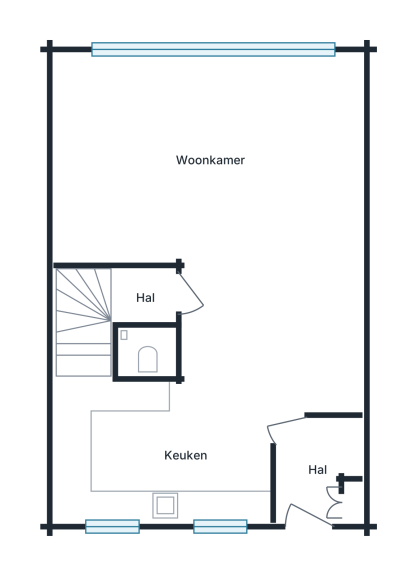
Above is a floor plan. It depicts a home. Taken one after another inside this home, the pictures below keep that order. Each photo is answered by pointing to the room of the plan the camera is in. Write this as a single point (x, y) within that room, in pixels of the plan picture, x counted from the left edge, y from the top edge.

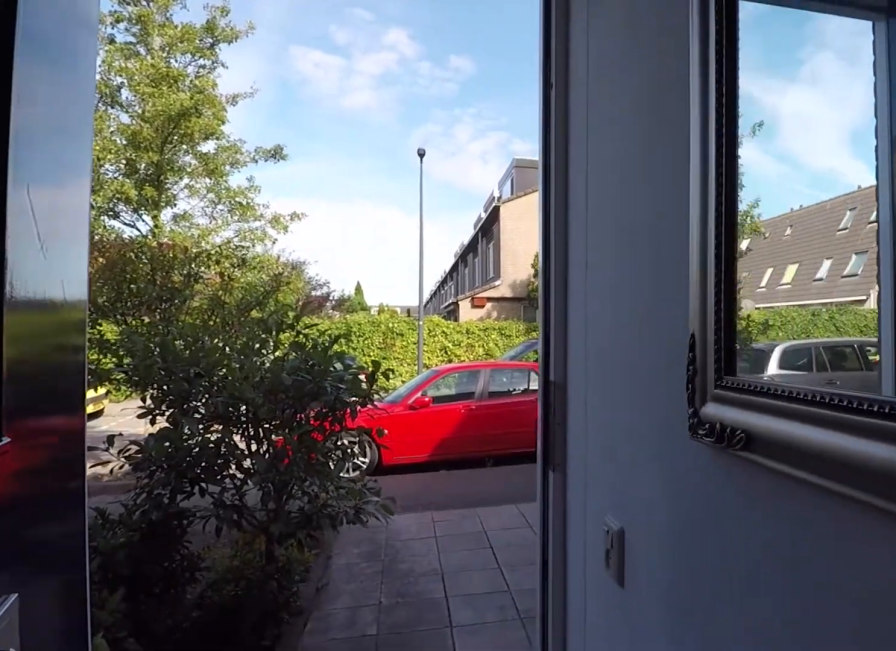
(316, 469)
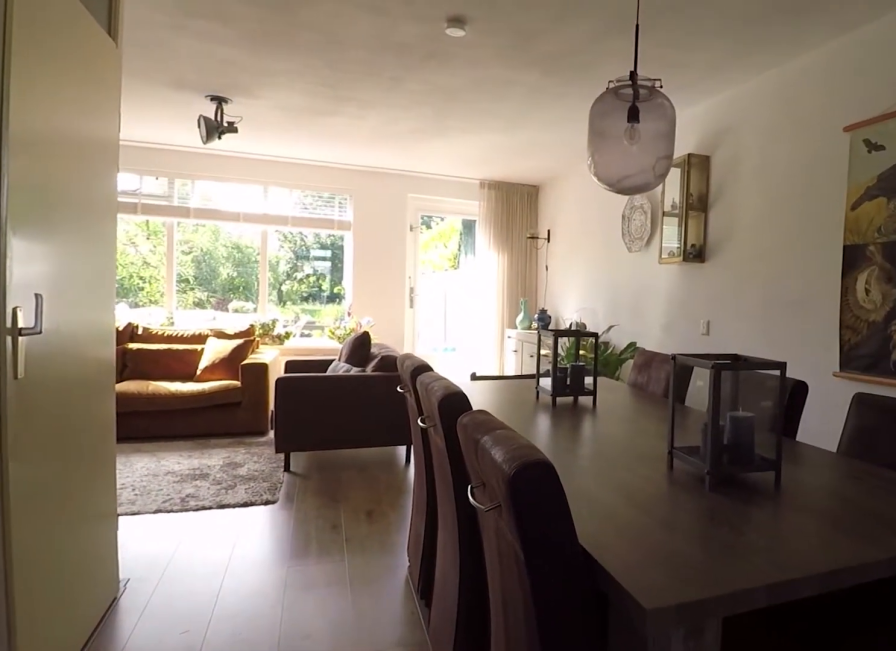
(136, 153)
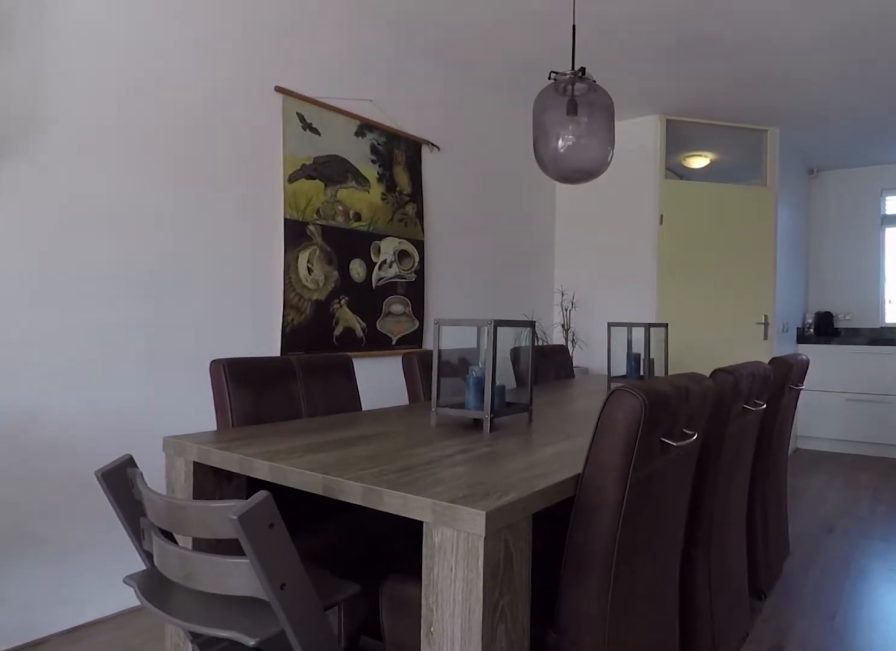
(136, 153)
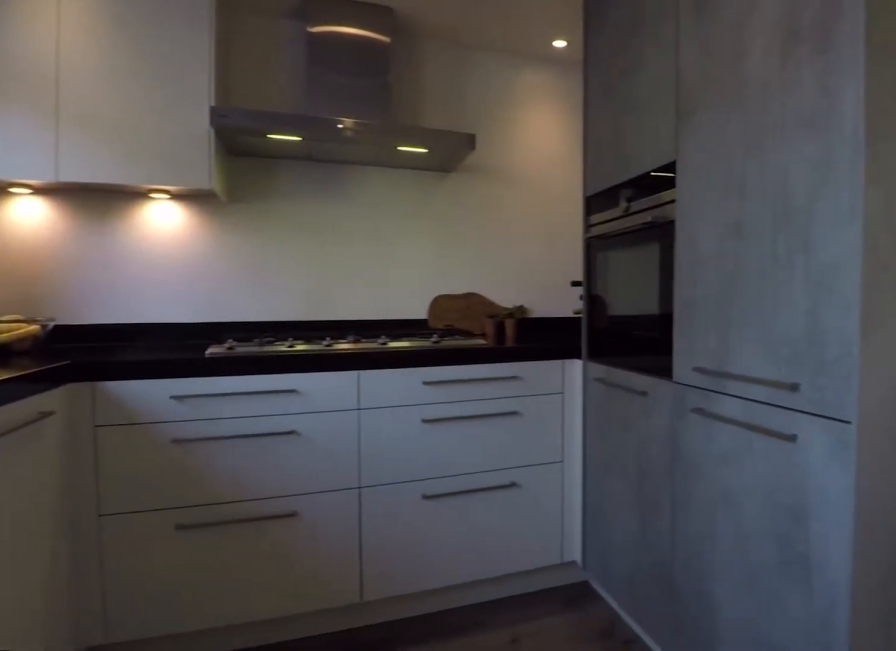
(155, 456)
